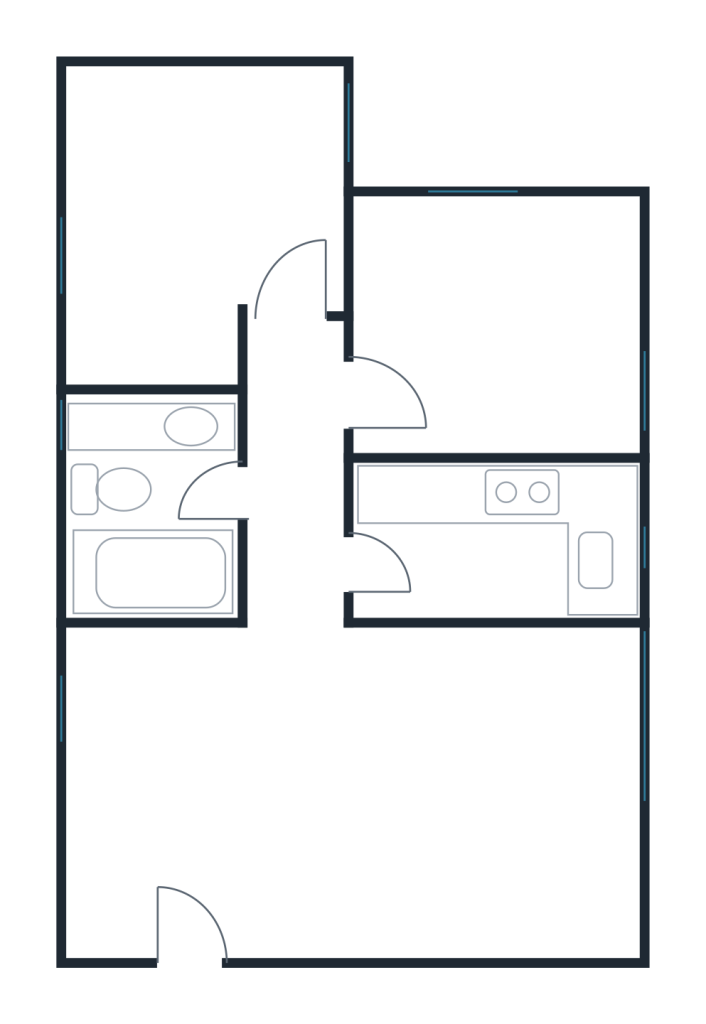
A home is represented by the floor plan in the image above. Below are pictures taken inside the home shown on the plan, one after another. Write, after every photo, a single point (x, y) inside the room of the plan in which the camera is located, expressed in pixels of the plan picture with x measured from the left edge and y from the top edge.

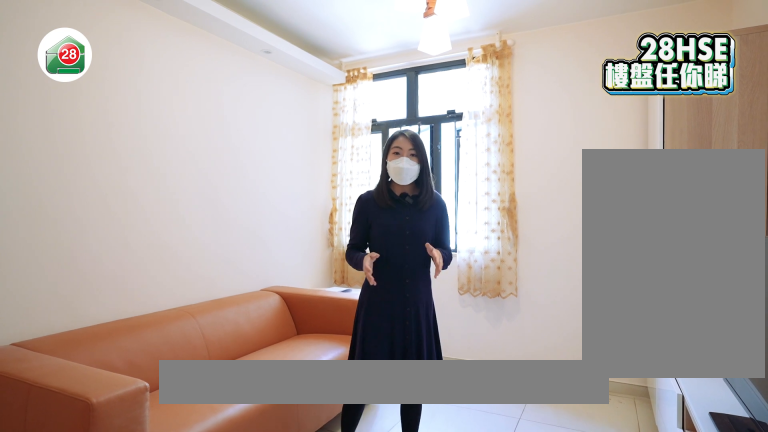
(311, 789)
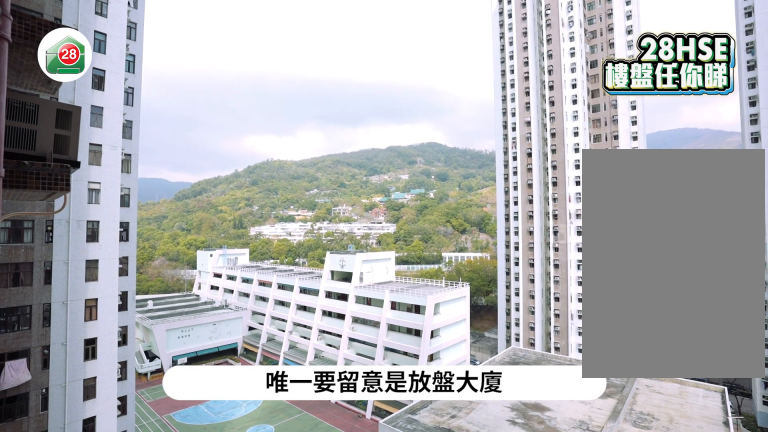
(311, 789)
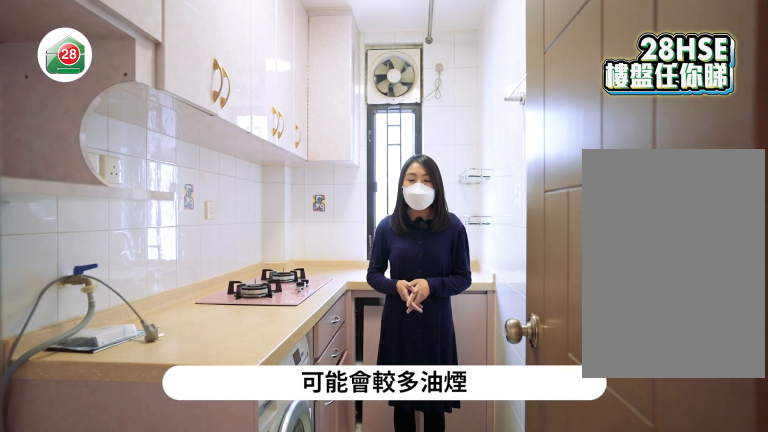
(443, 539)
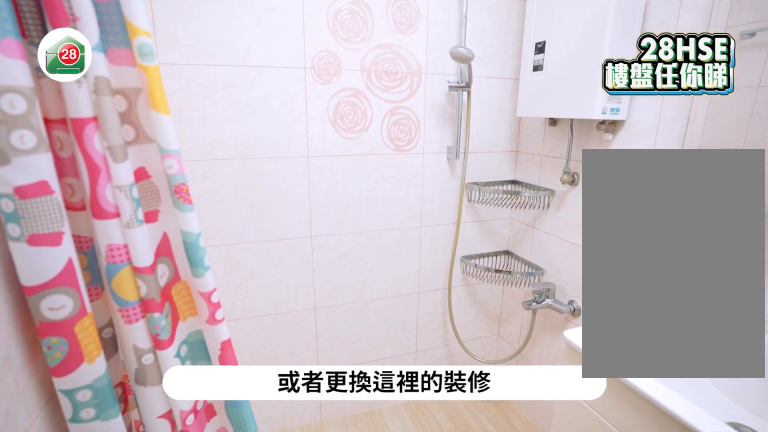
(177, 514)
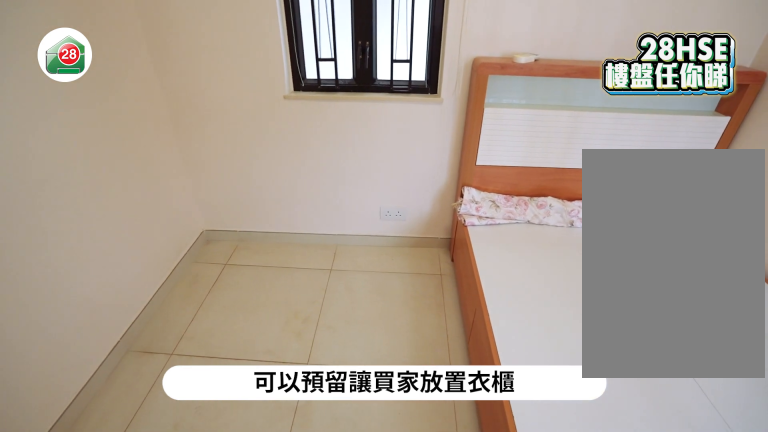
(177, 199)
